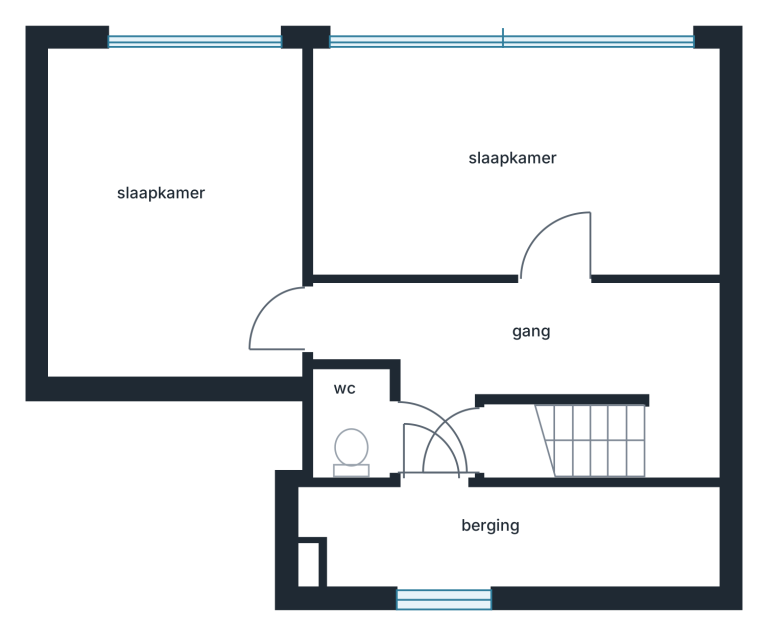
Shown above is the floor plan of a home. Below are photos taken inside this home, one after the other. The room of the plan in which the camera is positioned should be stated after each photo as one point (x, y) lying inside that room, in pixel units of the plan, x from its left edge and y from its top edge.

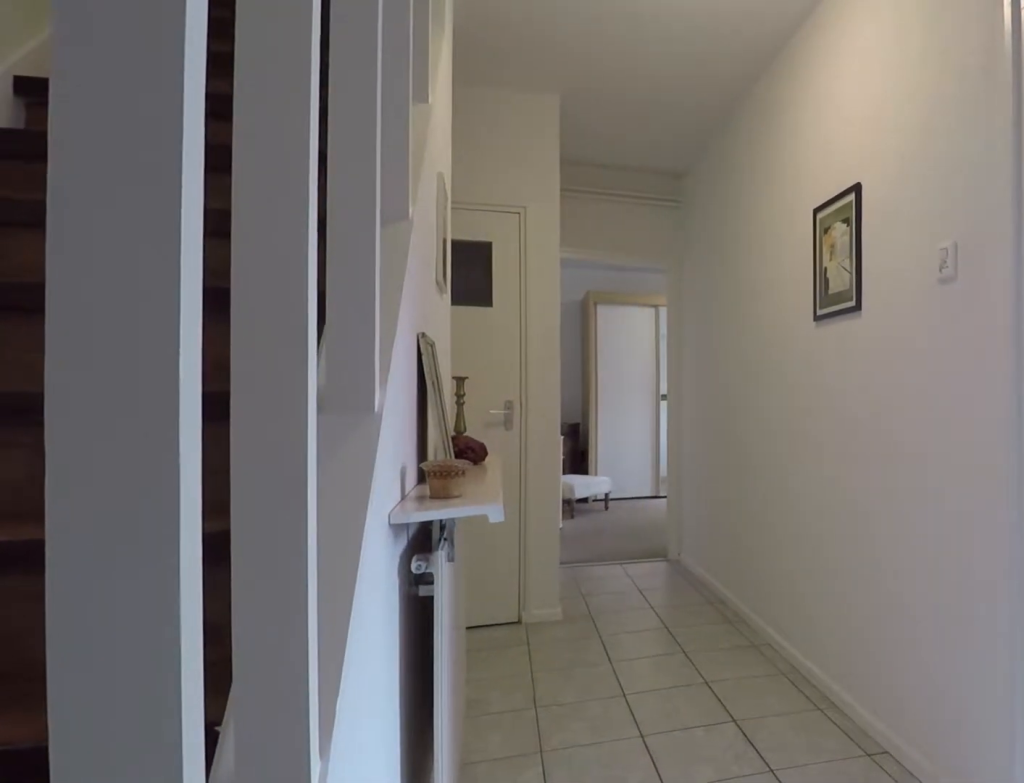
(536, 358)
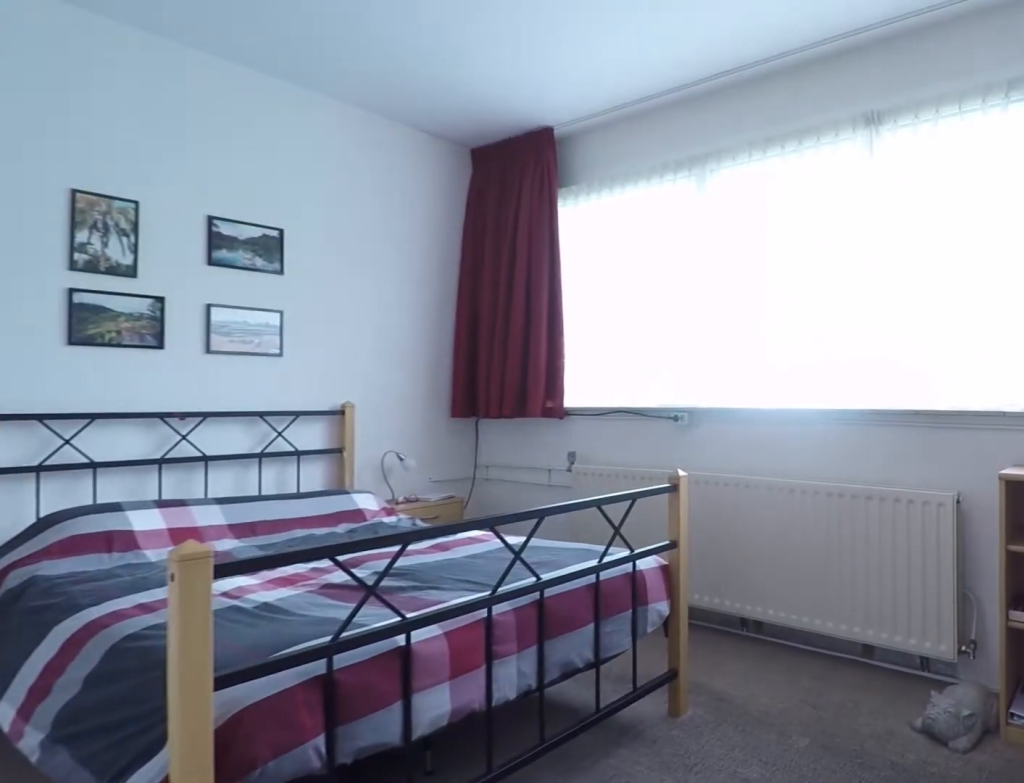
(566, 231)
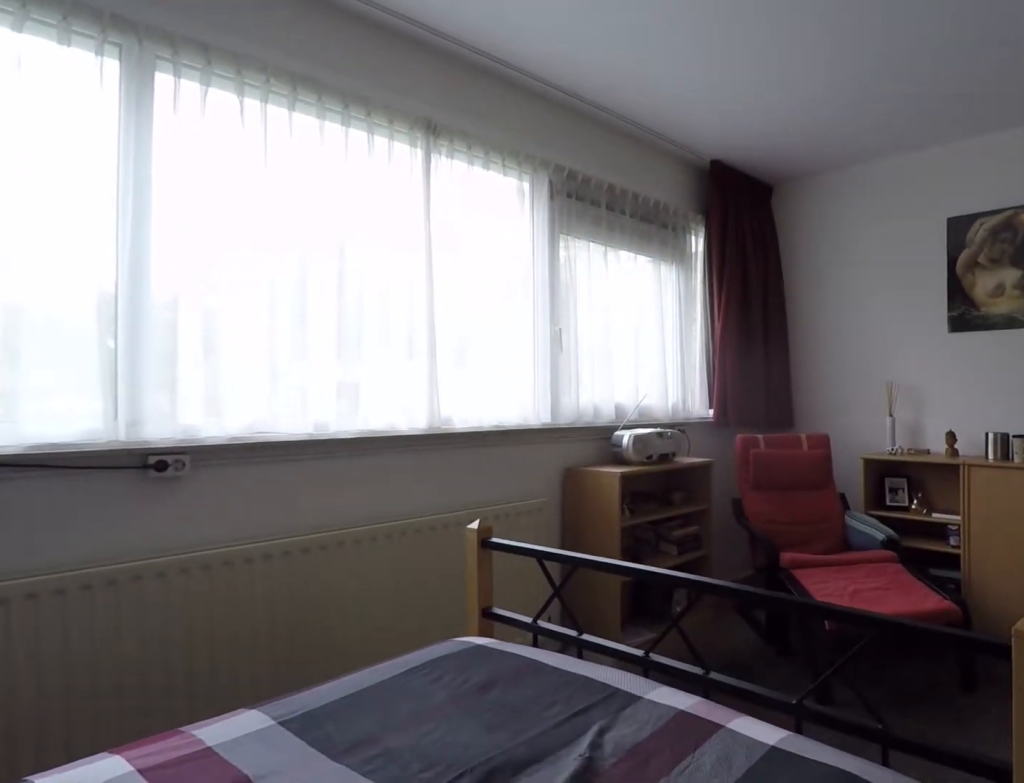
(566, 231)
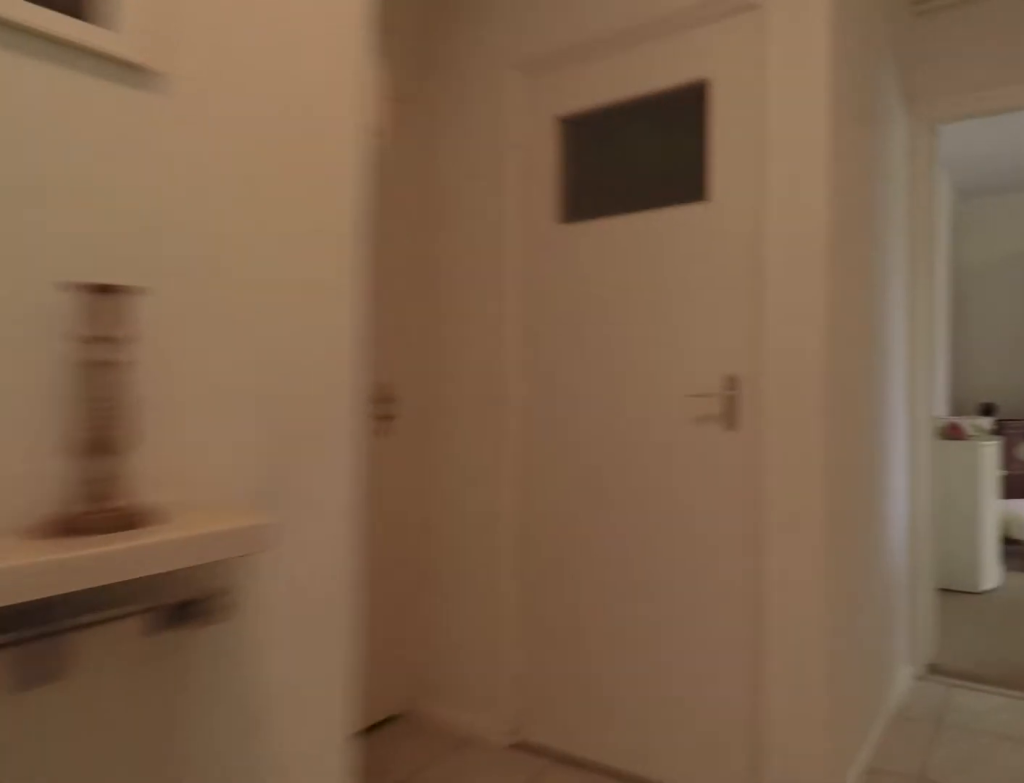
(536, 358)
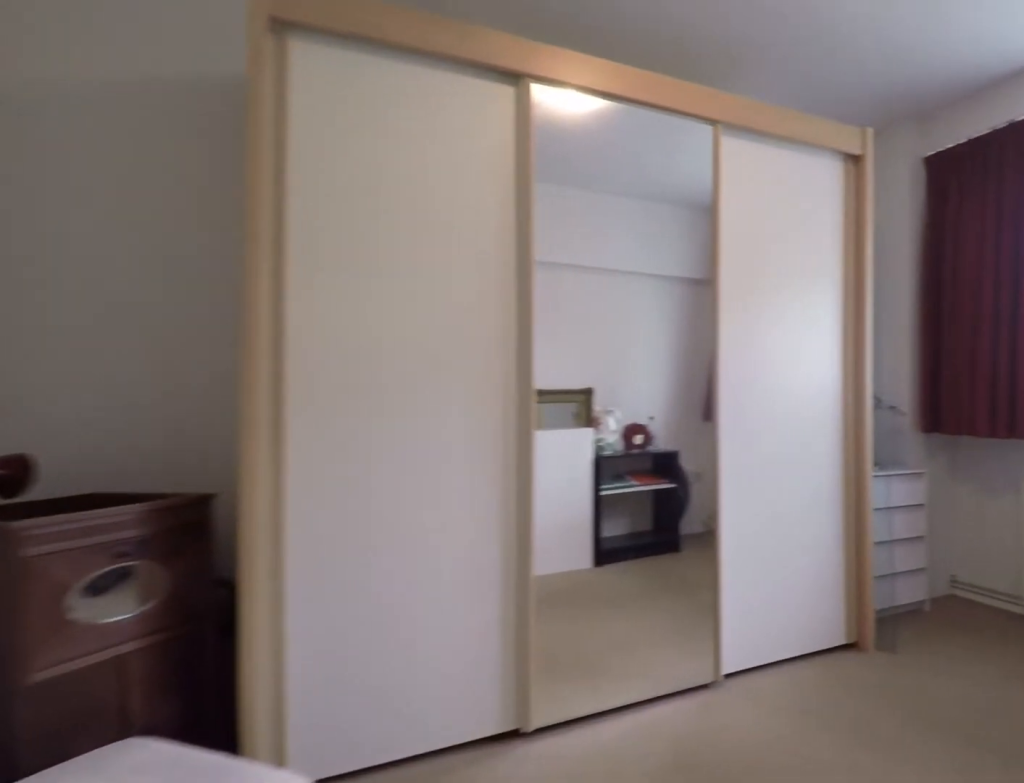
(175, 215)
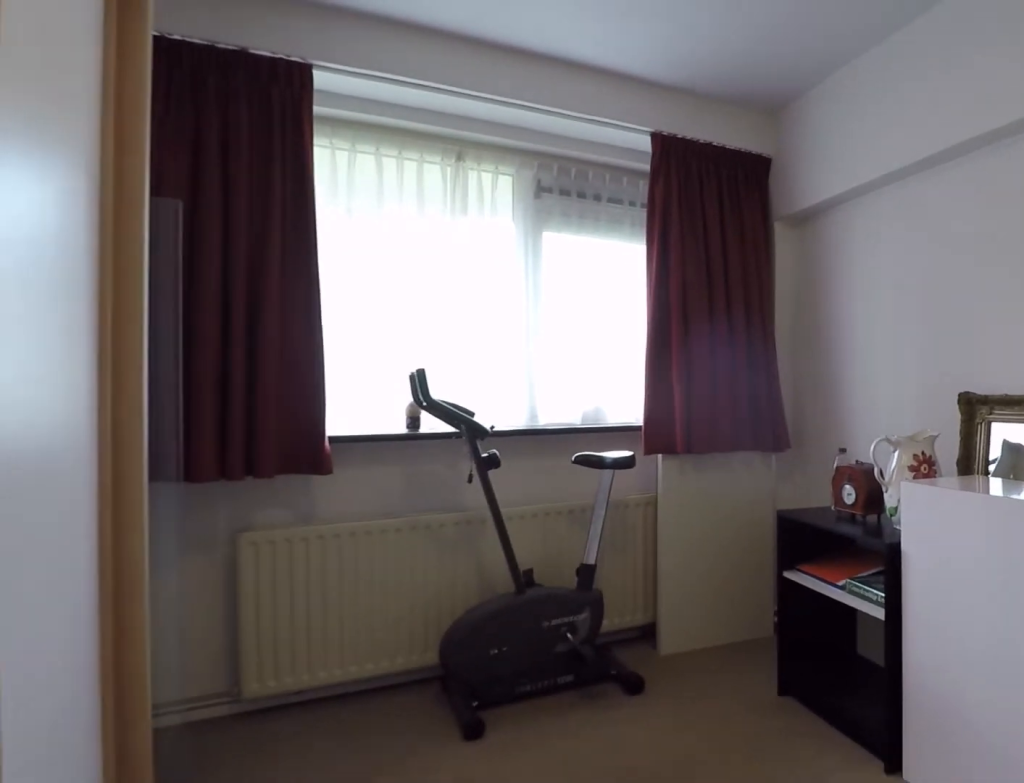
(175, 215)
